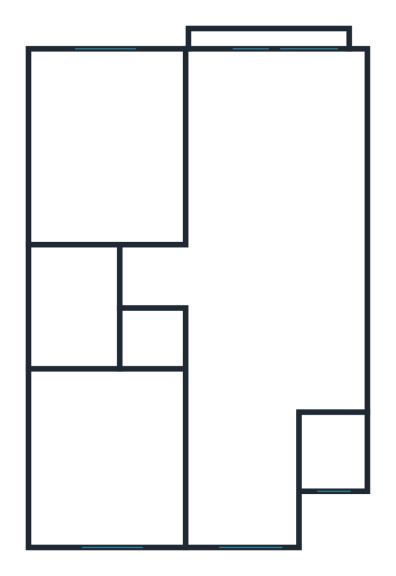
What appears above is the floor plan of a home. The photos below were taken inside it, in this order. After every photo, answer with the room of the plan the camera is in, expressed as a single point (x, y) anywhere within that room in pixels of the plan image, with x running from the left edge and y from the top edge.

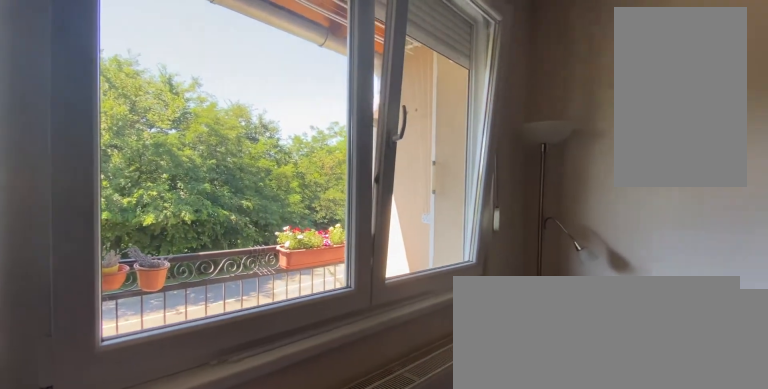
(256, 265)
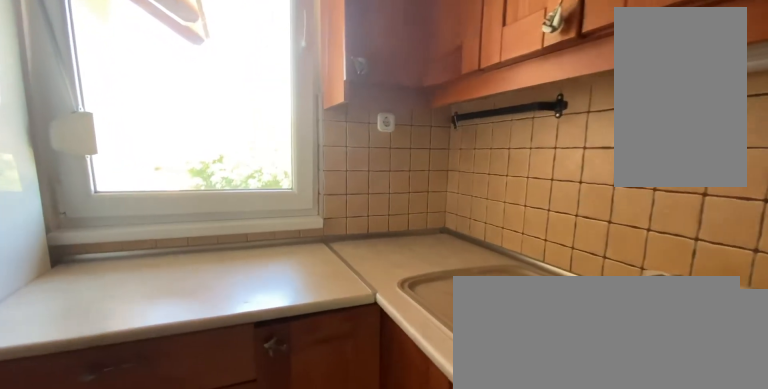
(238, 461)
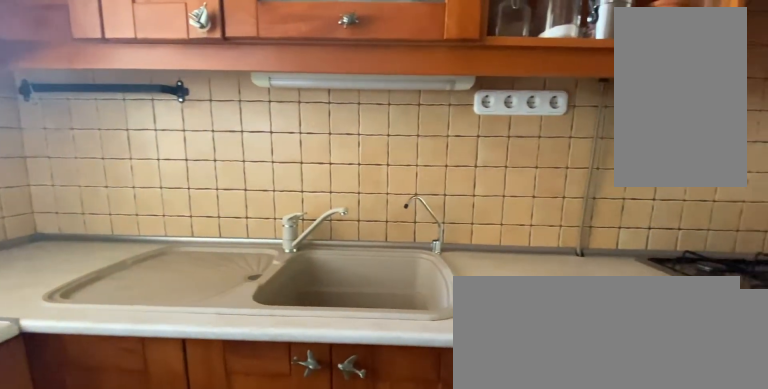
(238, 461)
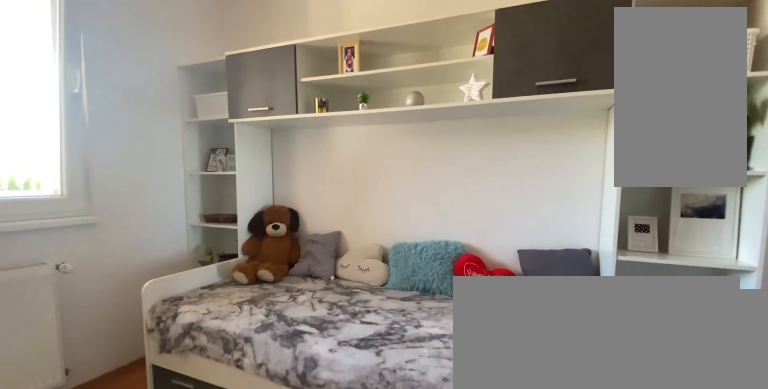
(119, 461)
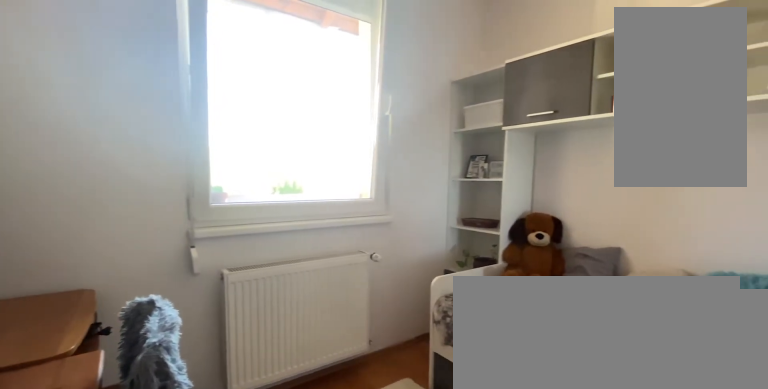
(119, 461)
